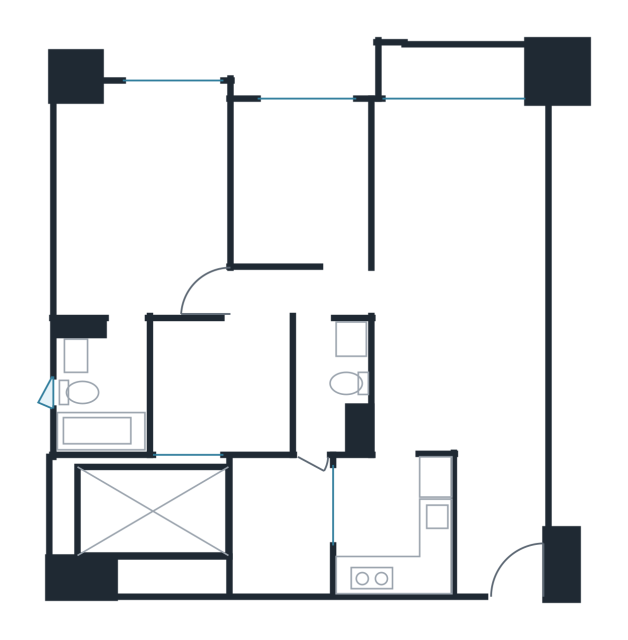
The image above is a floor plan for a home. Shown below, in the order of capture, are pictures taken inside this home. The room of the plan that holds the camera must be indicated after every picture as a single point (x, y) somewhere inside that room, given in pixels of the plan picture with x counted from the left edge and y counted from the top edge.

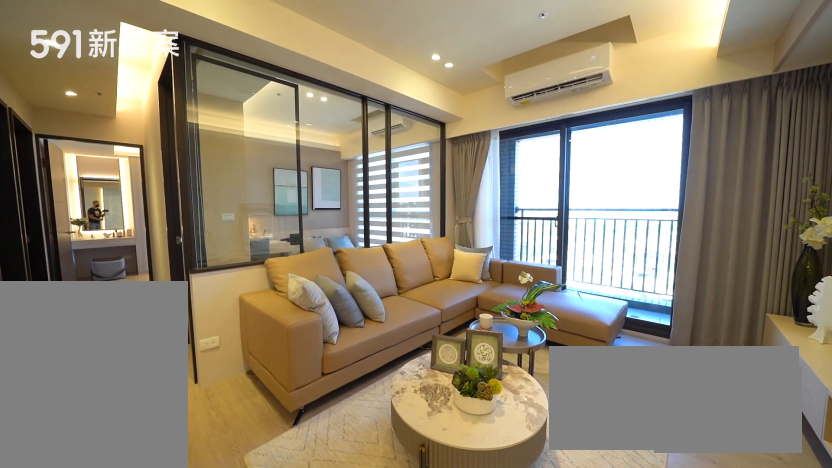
(458, 178)
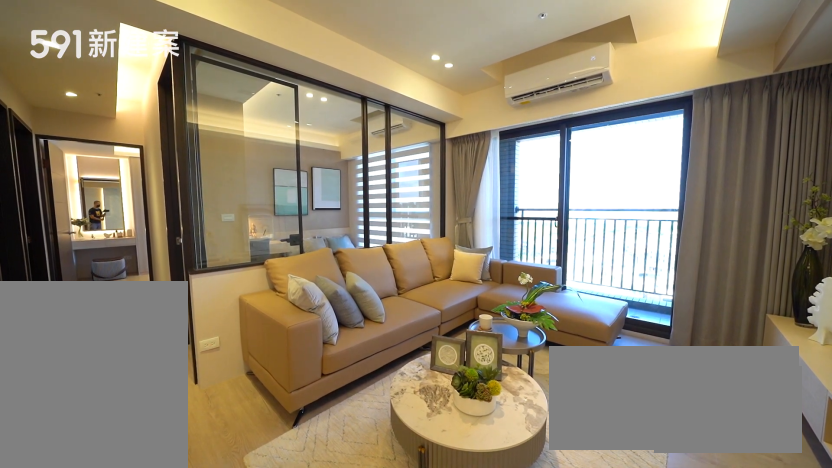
(458, 178)
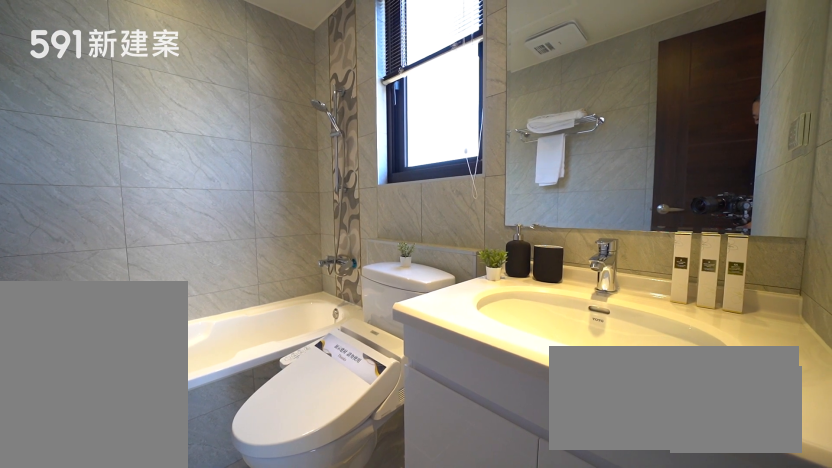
(100, 386)
